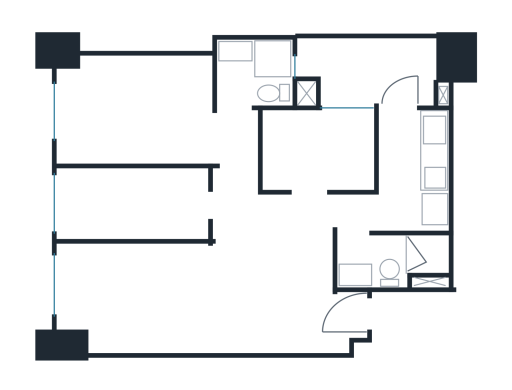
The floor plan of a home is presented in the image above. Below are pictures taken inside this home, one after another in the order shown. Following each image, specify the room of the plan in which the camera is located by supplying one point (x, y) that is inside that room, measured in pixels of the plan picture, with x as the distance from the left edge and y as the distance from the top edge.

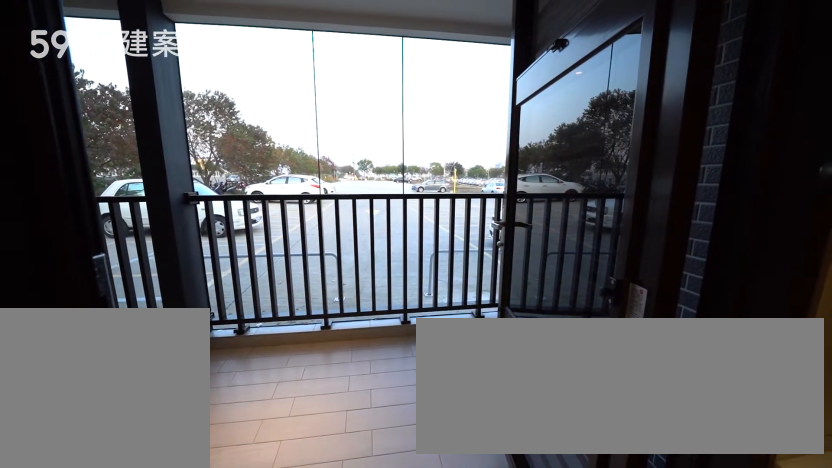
(372, 71)
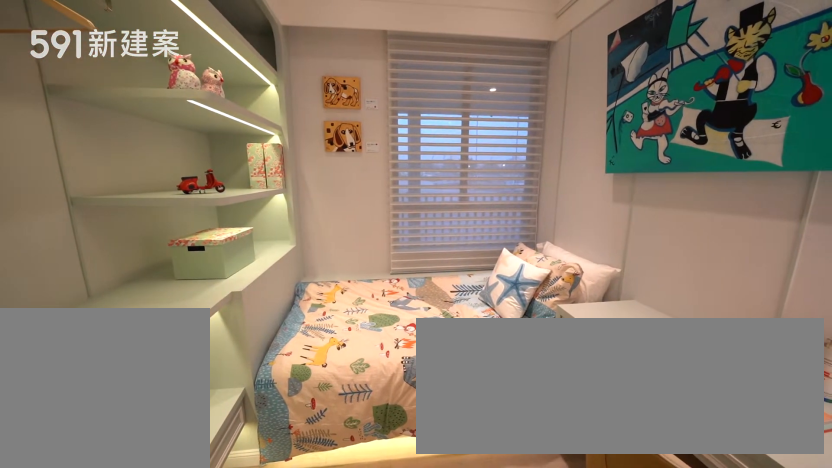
(319, 148)
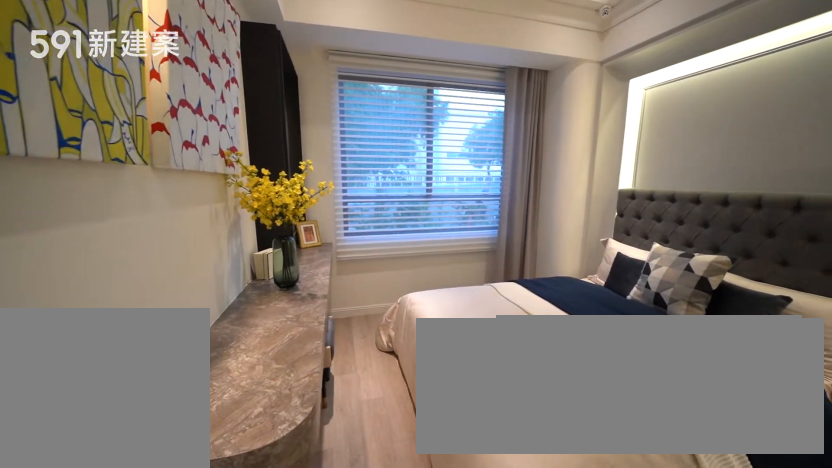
(130, 109)
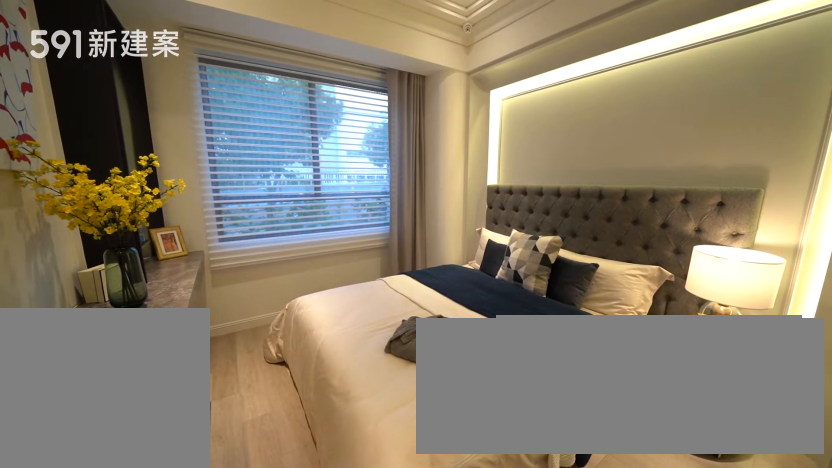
(130, 109)
